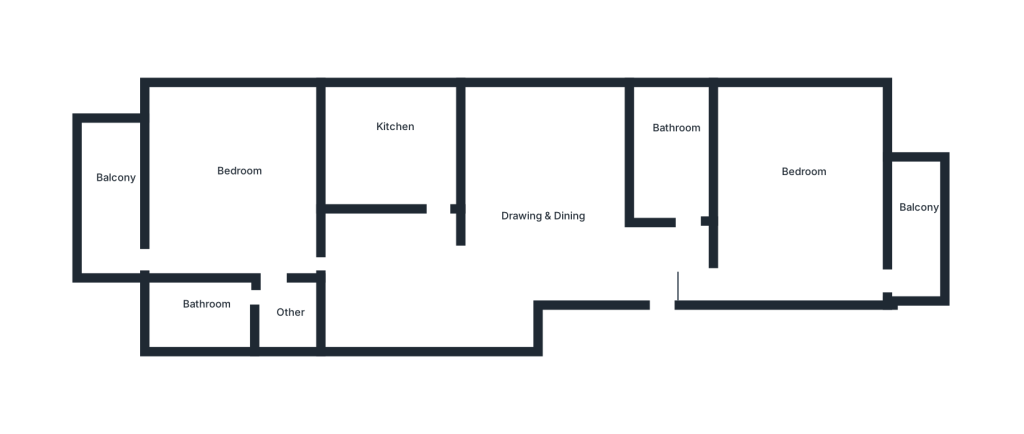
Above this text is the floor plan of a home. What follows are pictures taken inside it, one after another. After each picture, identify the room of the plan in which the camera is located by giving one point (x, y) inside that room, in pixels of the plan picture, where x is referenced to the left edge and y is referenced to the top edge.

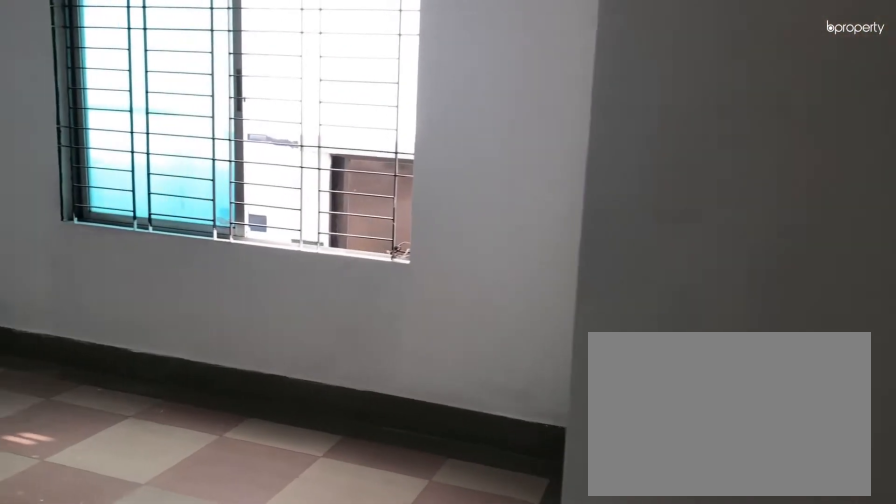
(655, 263)
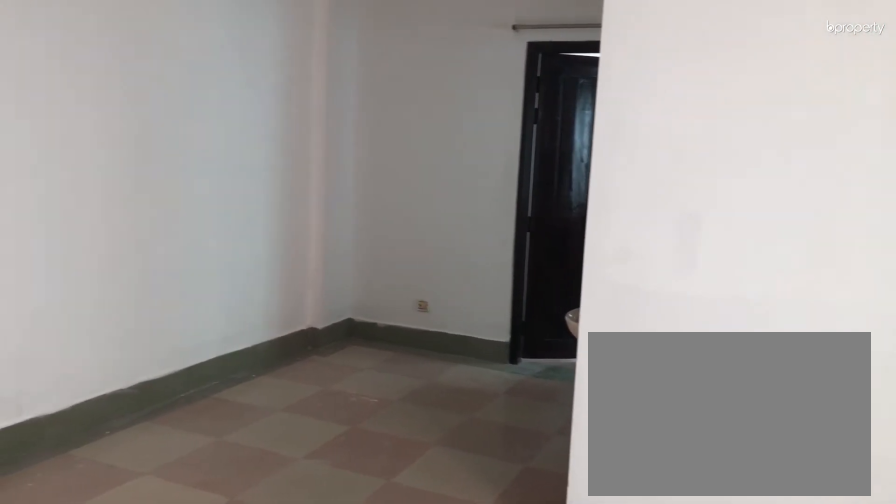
(534, 202)
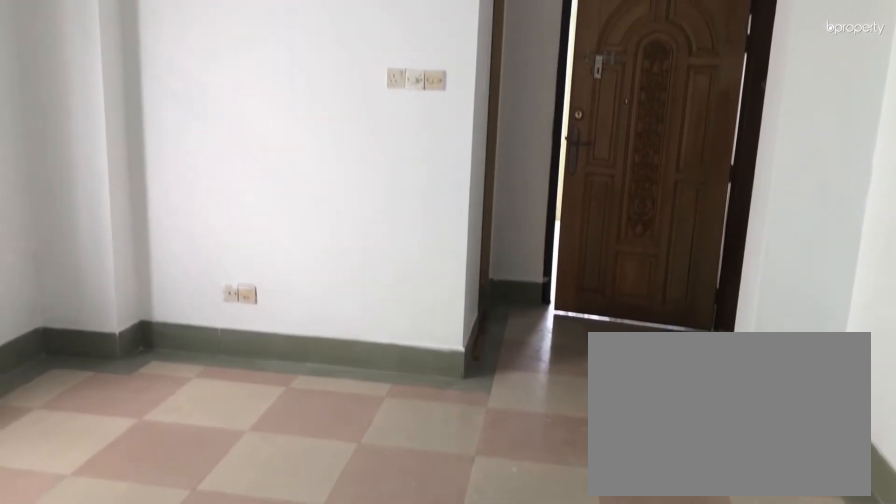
(534, 202)
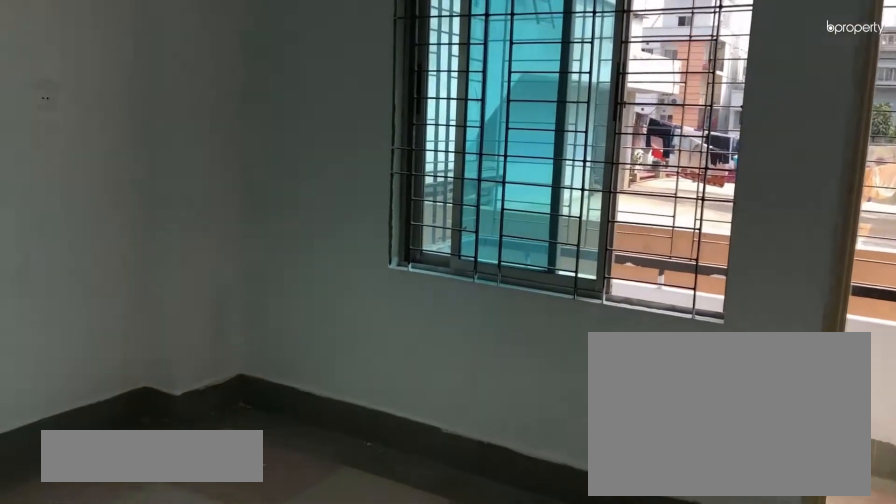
(808, 188)
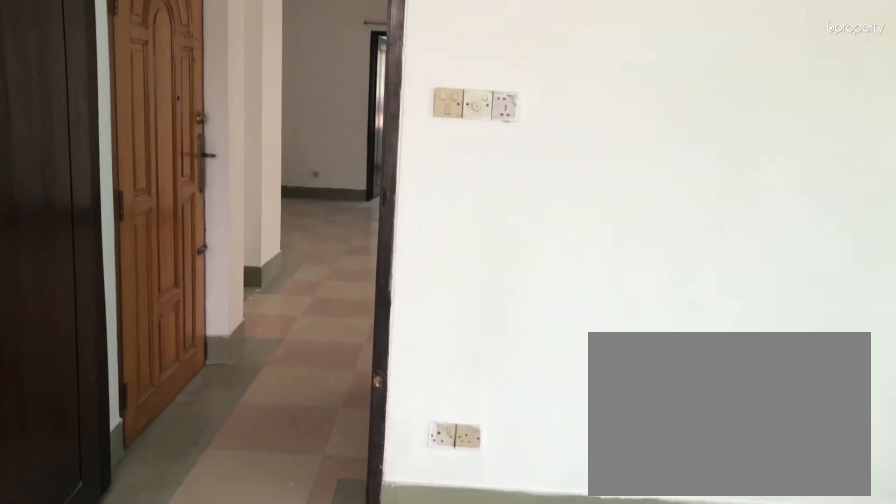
(808, 188)
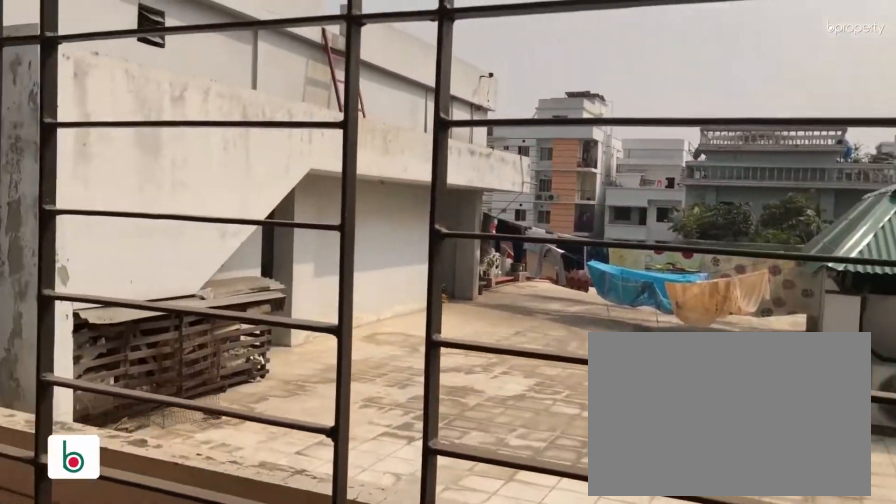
(920, 214)
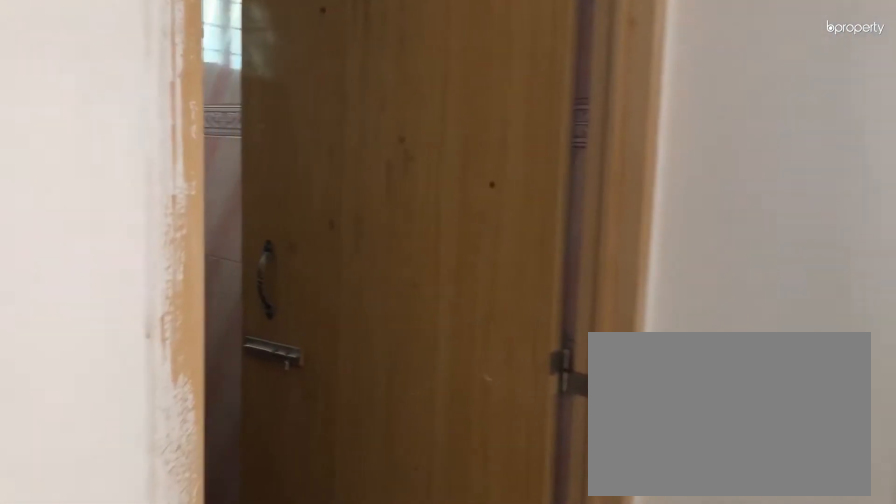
(680, 212)
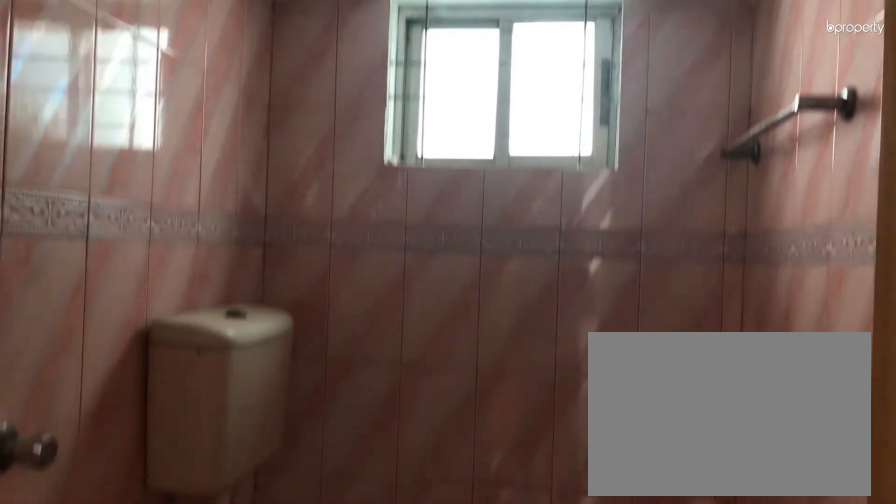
(677, 165)
